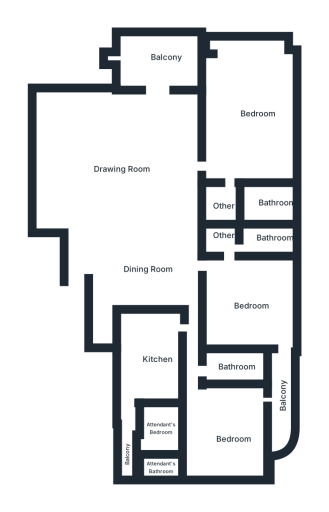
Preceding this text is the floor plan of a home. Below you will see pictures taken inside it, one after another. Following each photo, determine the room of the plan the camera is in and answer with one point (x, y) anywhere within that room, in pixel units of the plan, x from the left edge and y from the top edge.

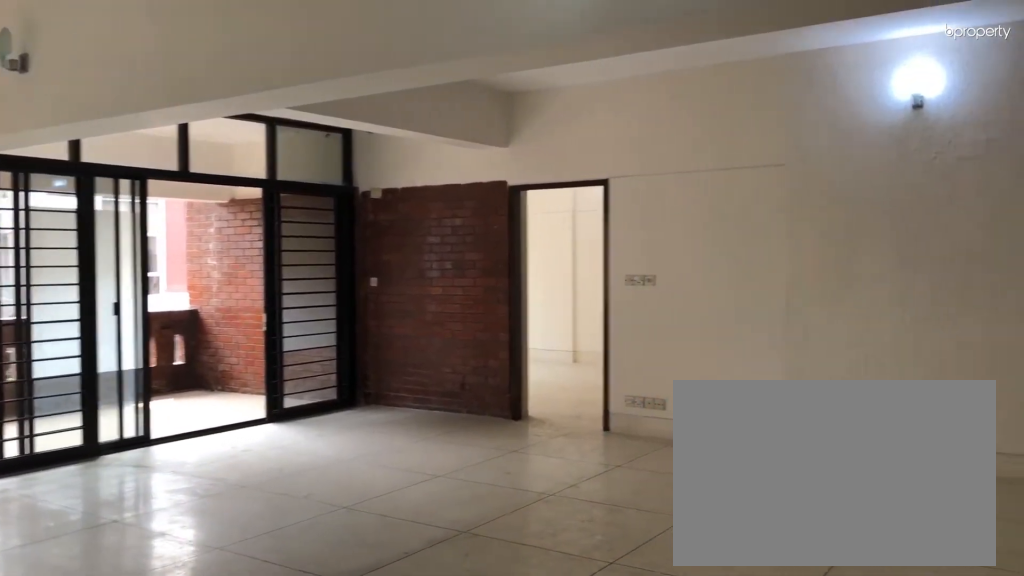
(127, 163)
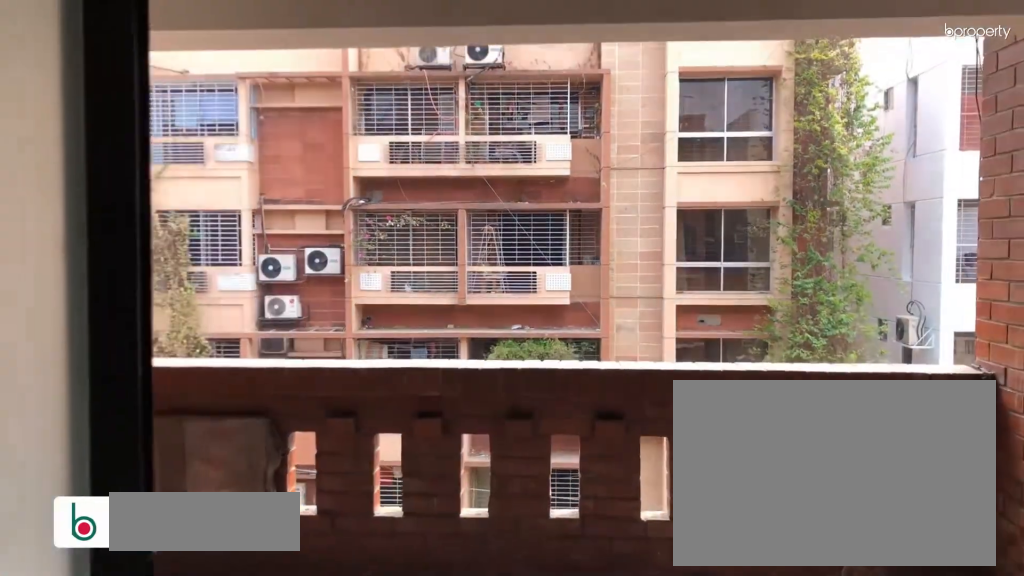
(149, 54)
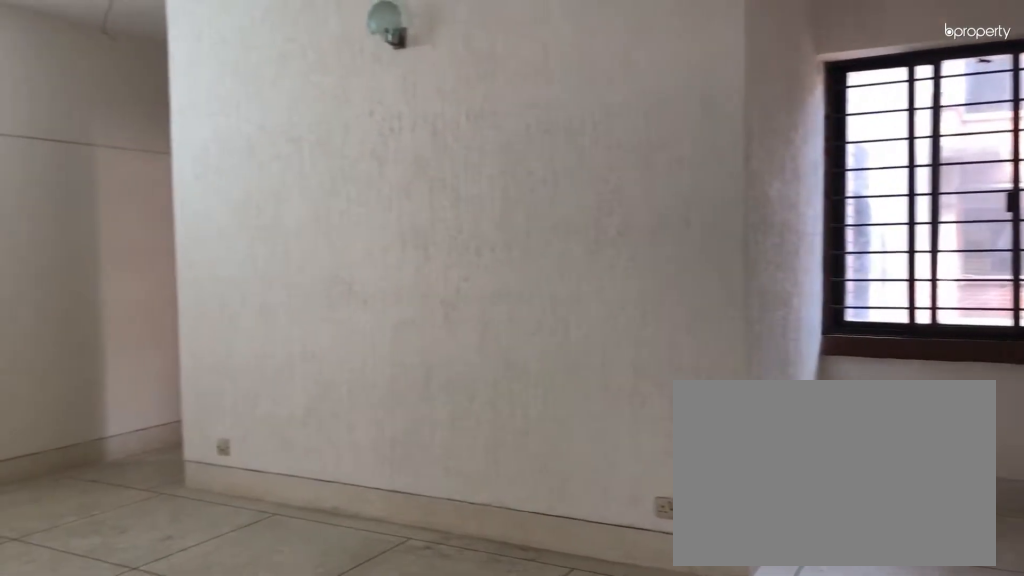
(140, 278)
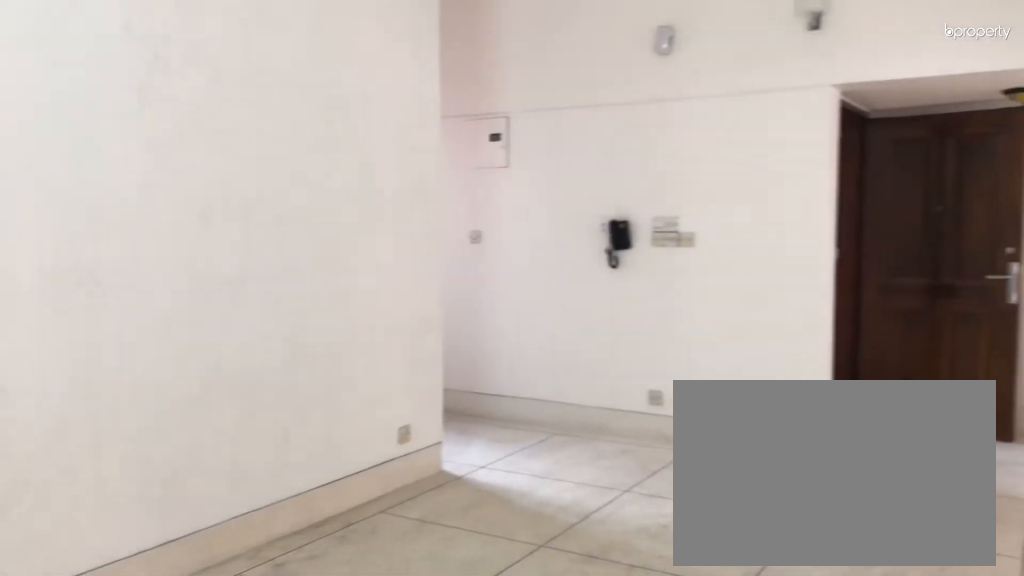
(140, 278)
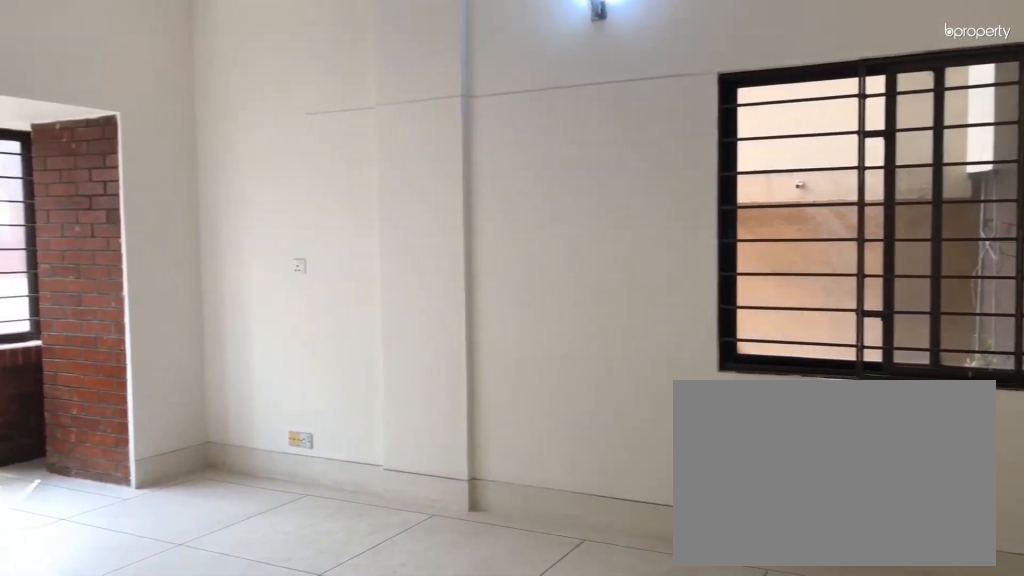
(247, 103)
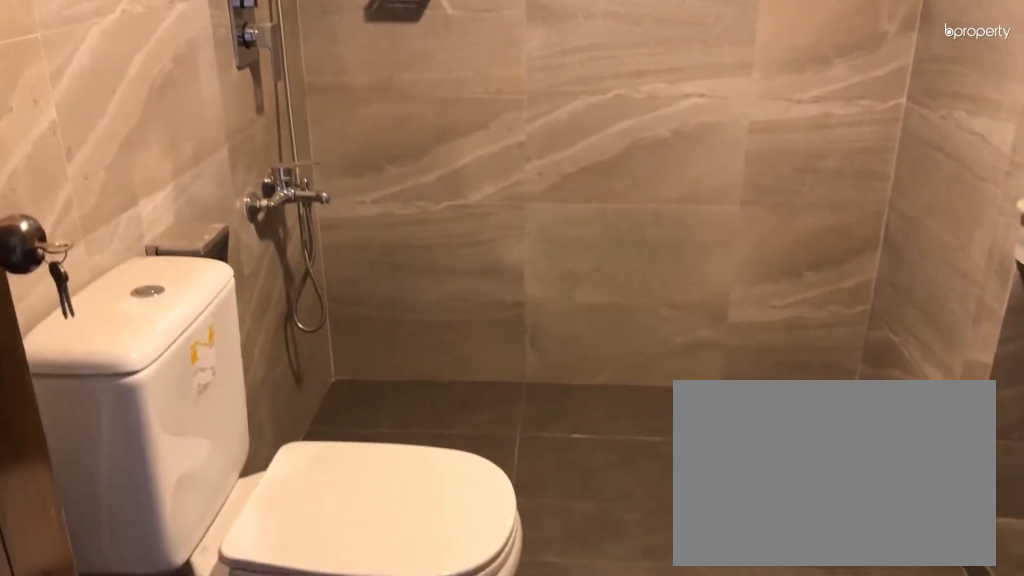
(250, 203)
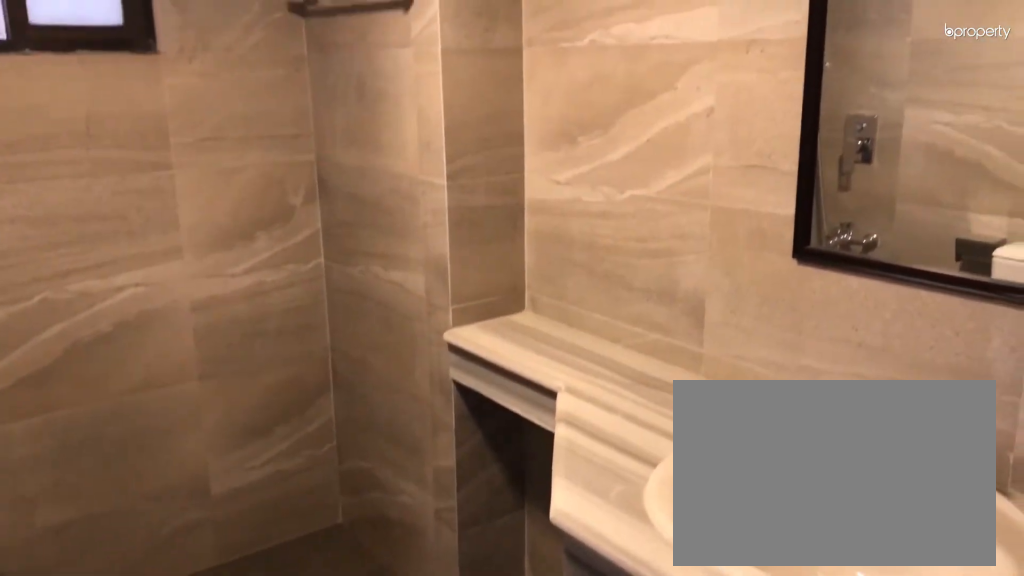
(250, 203)
